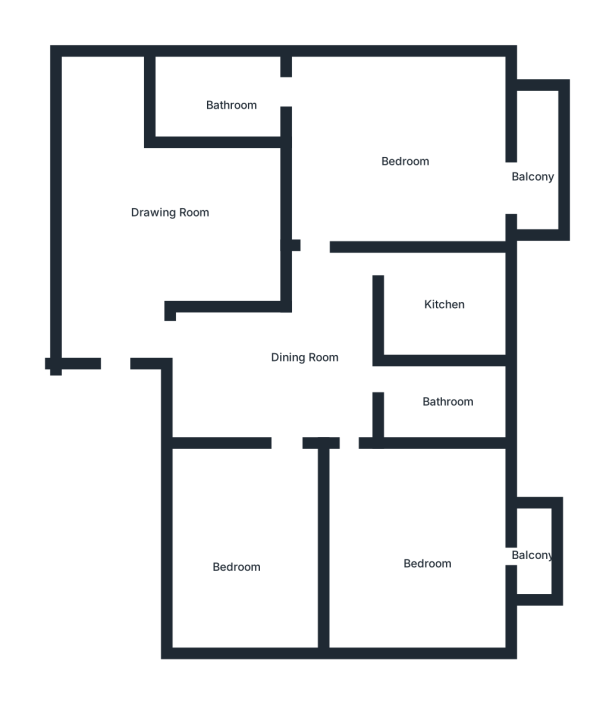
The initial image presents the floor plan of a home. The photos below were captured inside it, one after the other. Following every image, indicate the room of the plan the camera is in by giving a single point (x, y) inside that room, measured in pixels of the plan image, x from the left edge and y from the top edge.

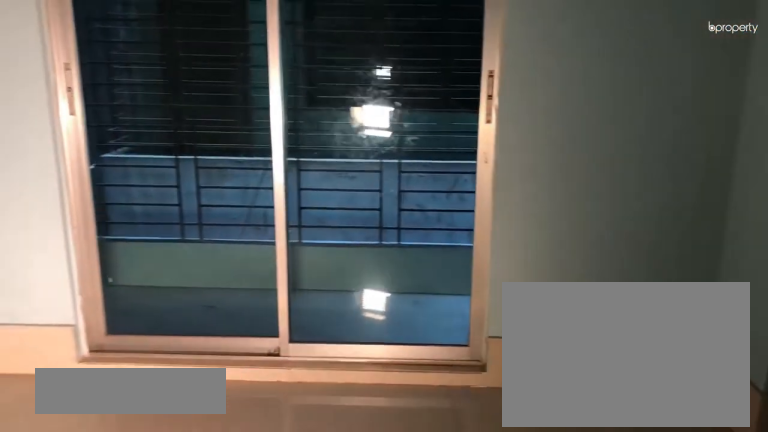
(417, 554)
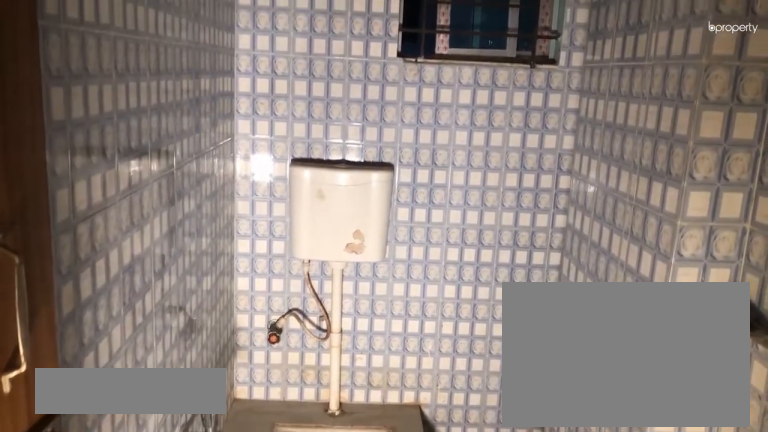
(449, 404)
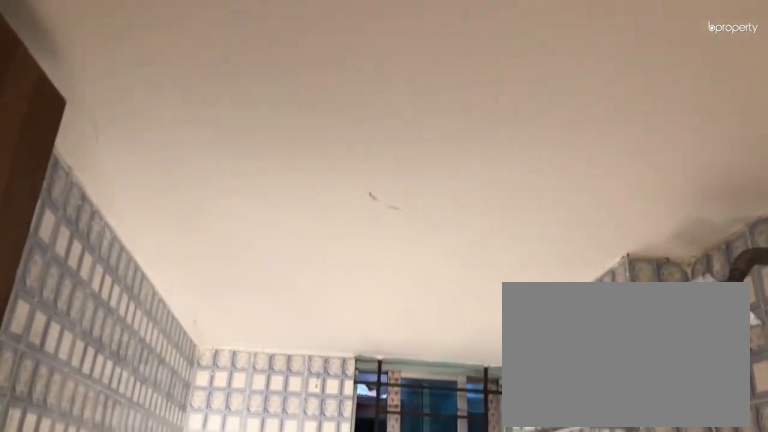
(449, 404)
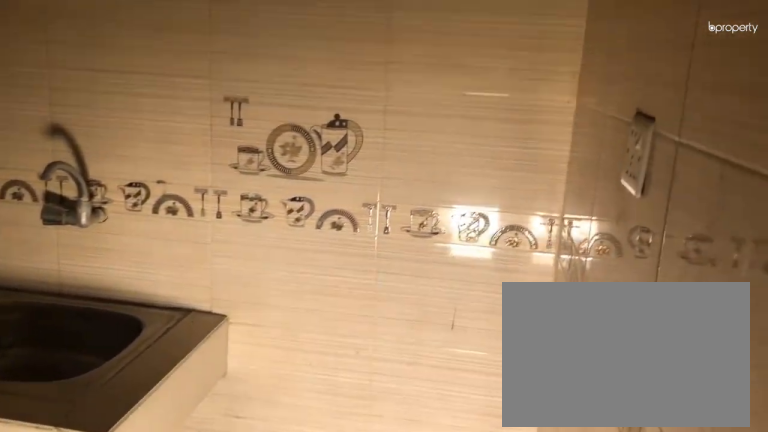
(449, 300)
